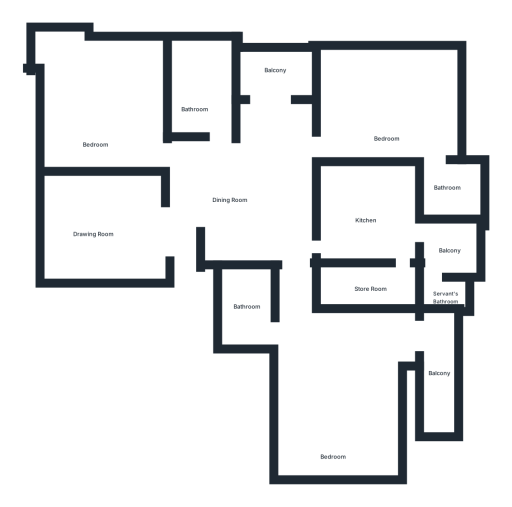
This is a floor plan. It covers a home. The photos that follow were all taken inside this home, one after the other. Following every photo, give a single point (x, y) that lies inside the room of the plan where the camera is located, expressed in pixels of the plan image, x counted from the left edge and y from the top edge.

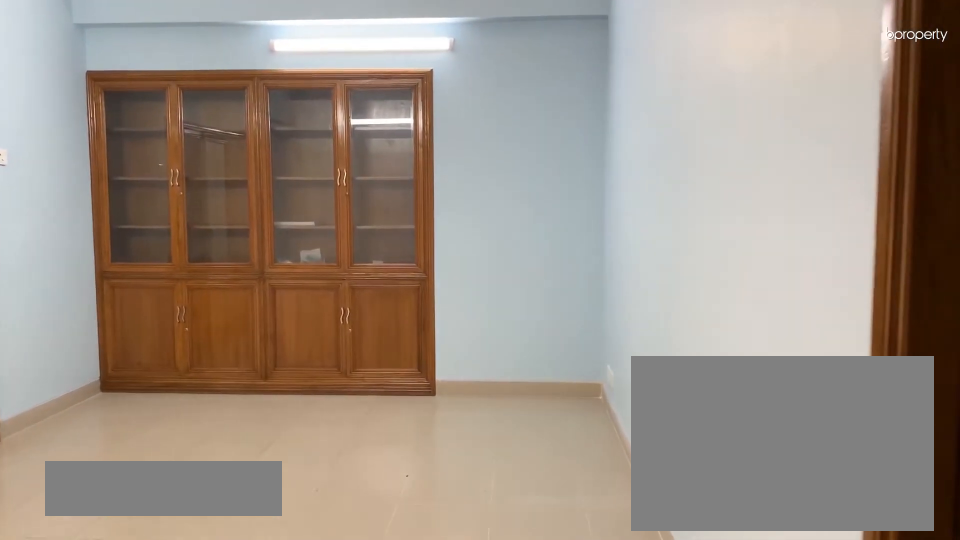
(305, 329)
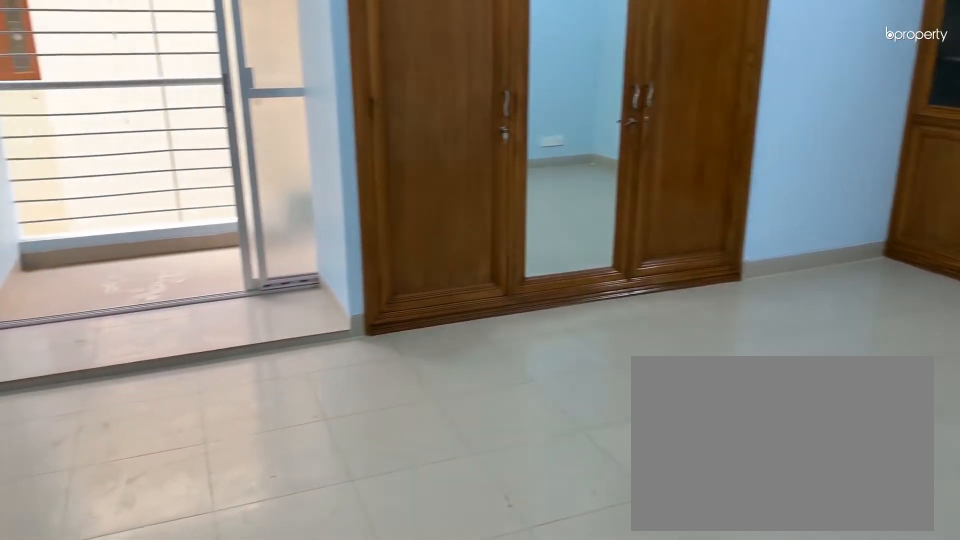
(339, 400)
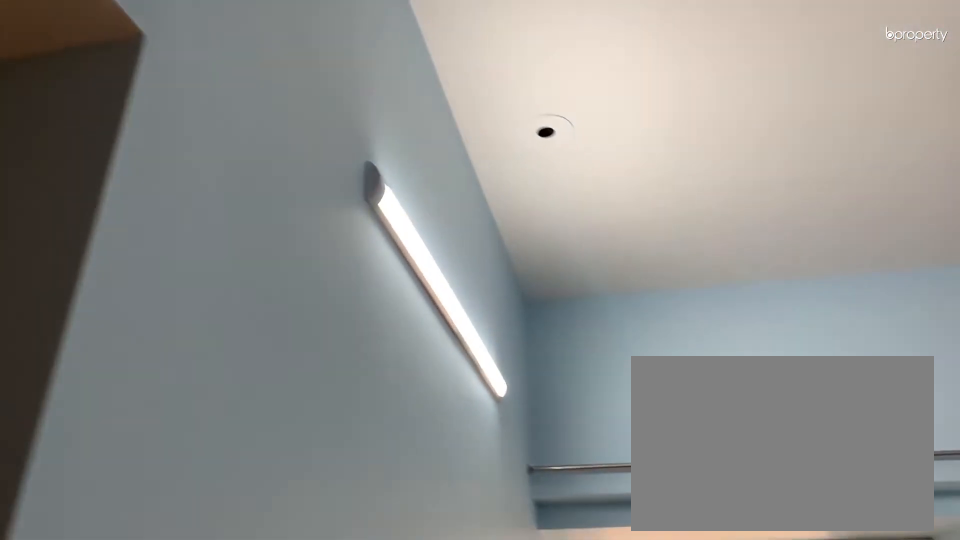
(339, 400)
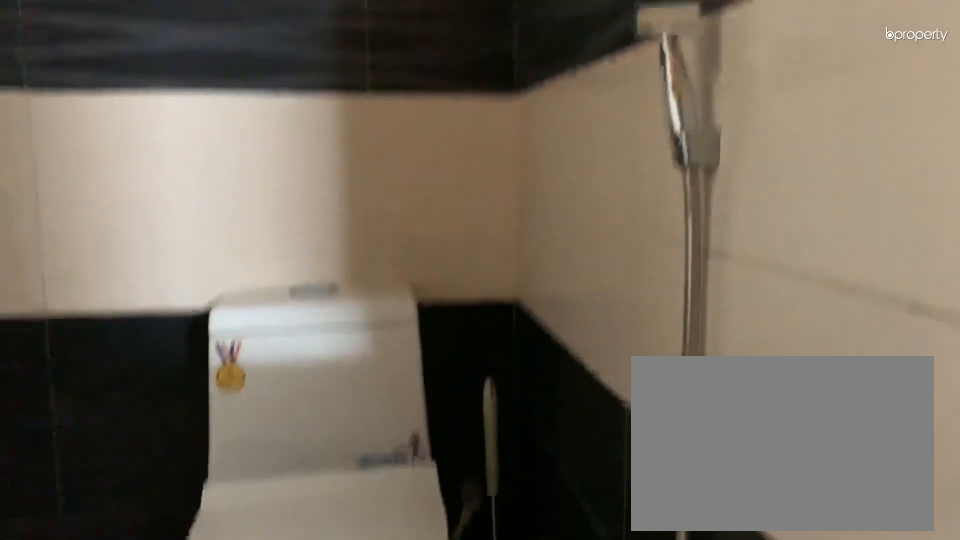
(242, 310)
